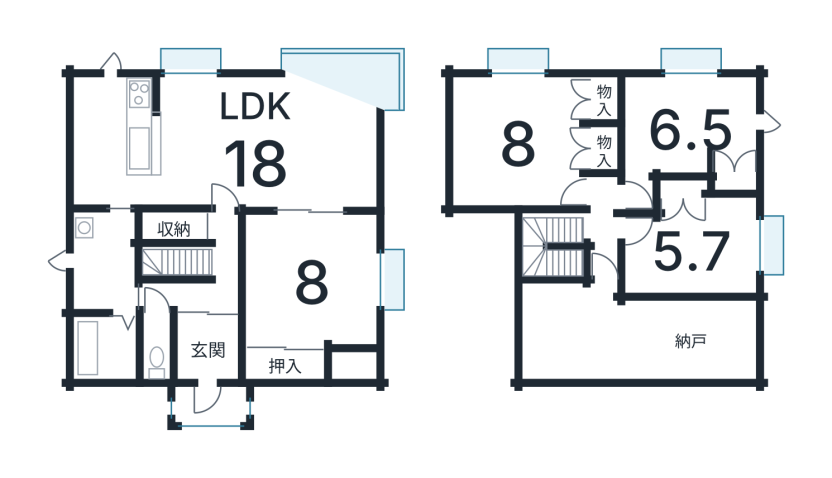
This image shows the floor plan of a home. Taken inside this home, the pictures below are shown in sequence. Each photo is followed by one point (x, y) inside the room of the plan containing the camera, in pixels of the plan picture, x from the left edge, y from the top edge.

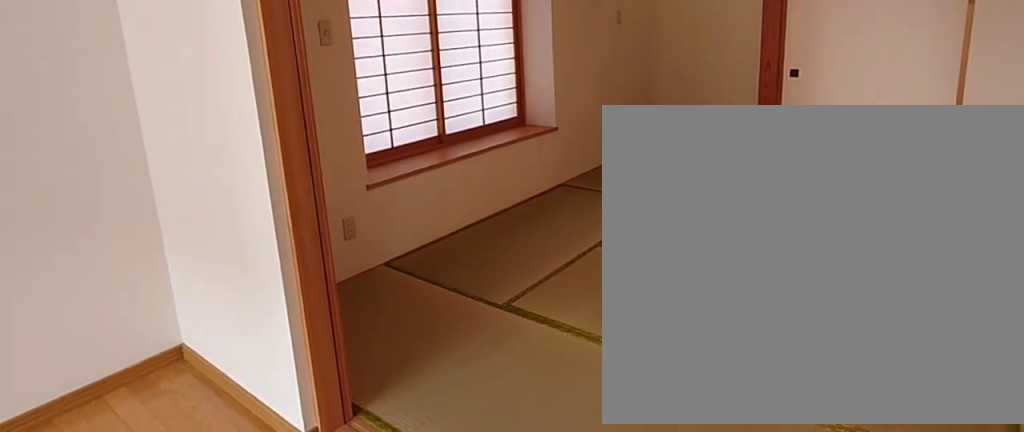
(312, 286)
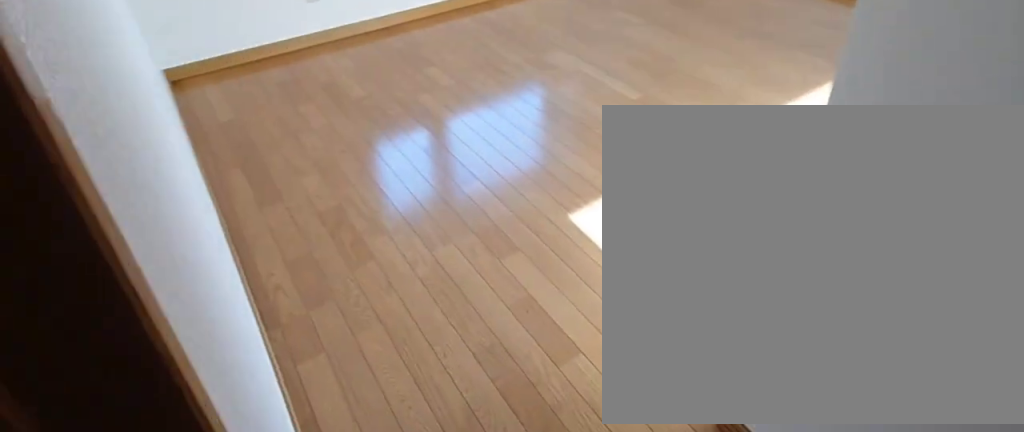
(687, 128)
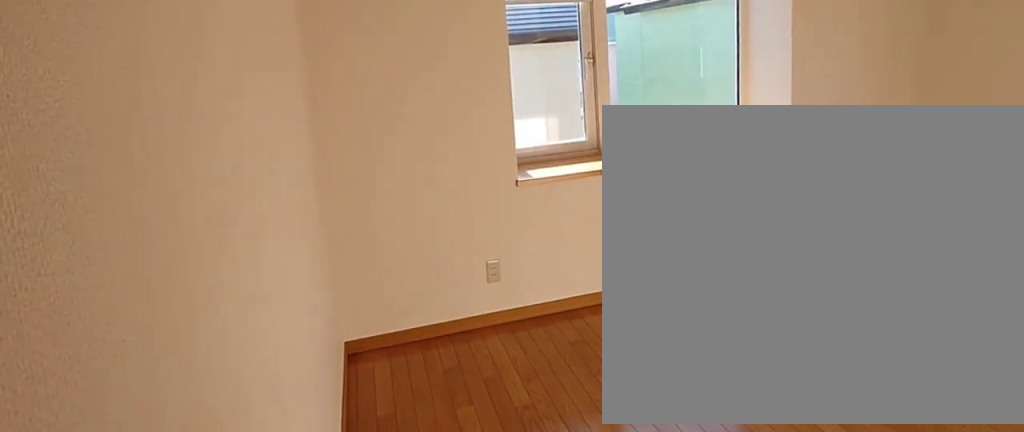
(687, 128)
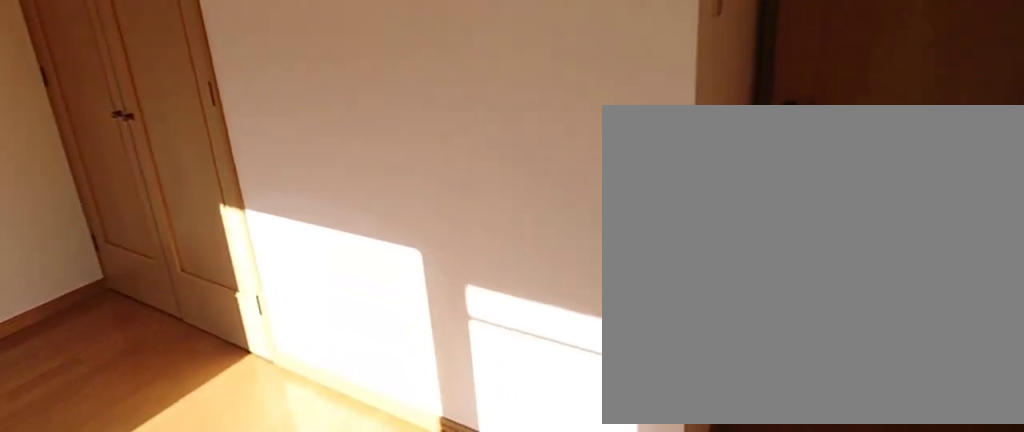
(687, 128)
